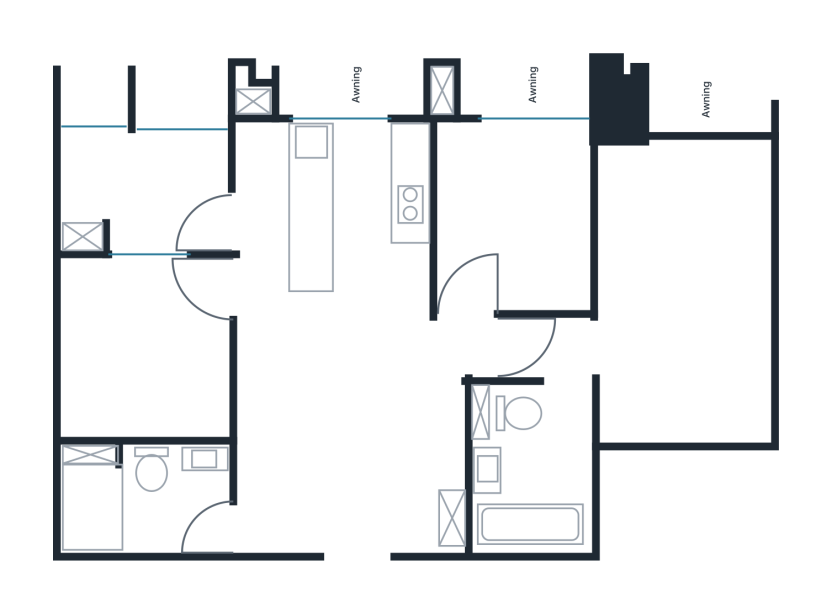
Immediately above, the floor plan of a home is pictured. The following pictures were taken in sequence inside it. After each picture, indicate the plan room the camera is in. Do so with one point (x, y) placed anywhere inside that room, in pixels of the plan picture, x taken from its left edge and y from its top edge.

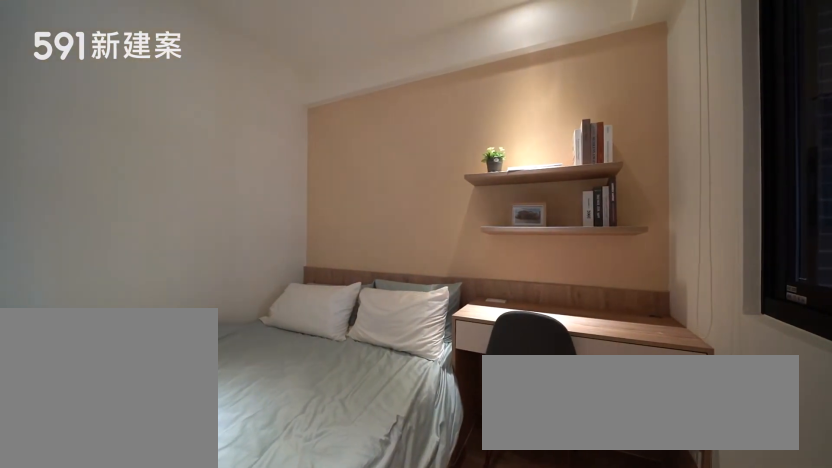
(145, 350)
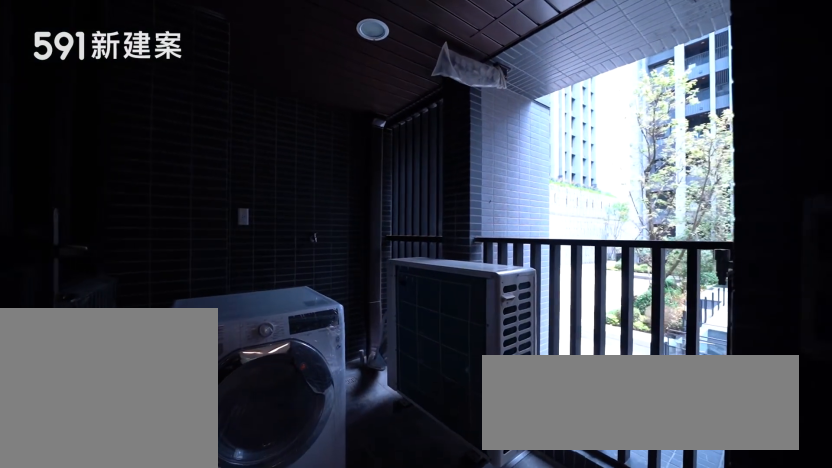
(145, 188)
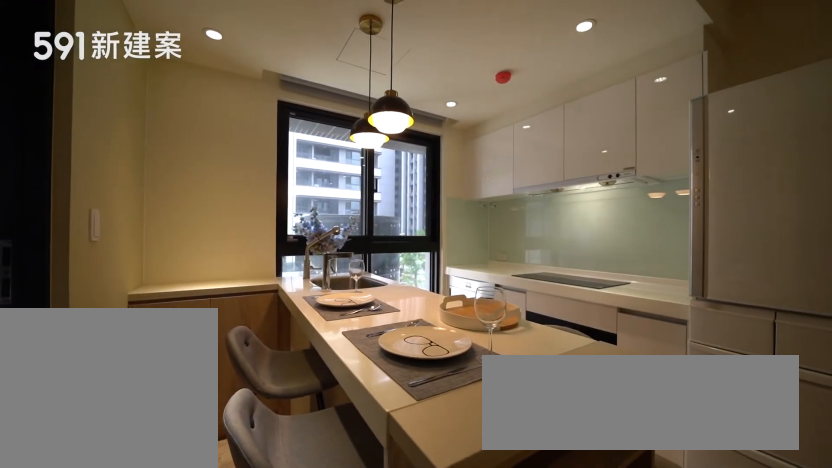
(294, 217)
